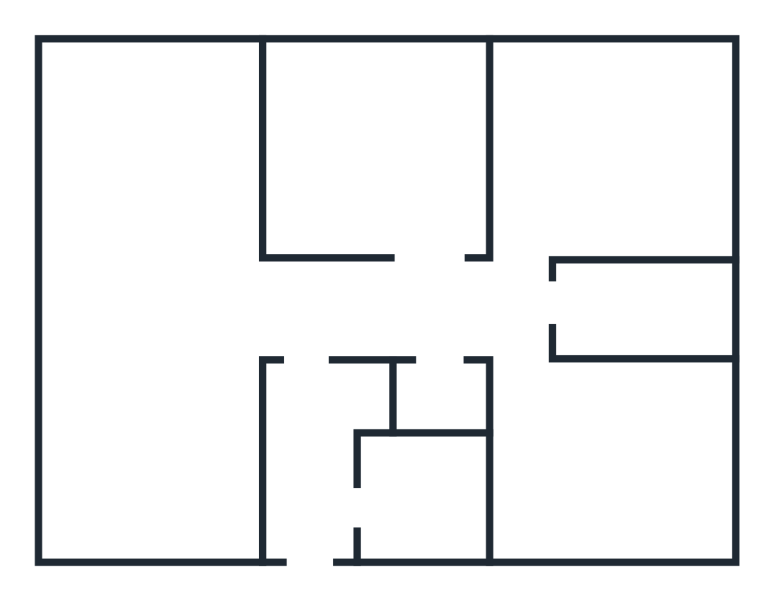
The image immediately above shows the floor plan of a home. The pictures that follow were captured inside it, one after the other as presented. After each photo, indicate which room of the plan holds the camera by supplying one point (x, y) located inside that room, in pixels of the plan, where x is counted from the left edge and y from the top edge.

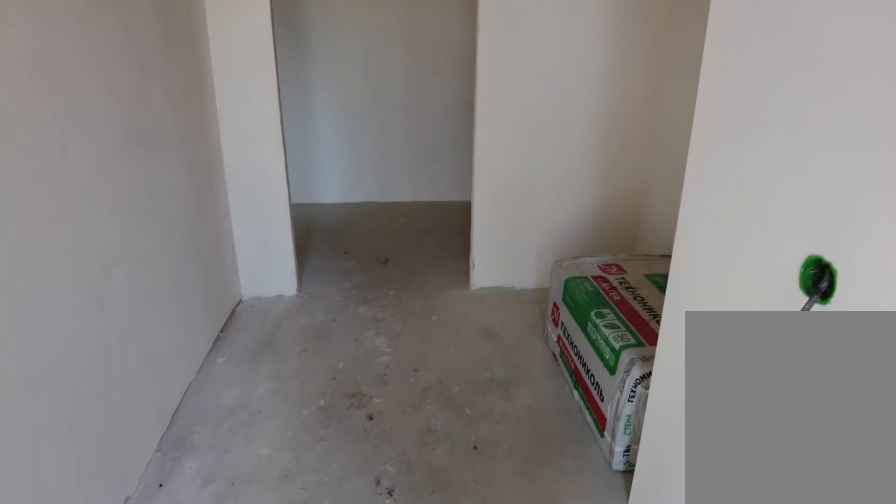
(324, 524)
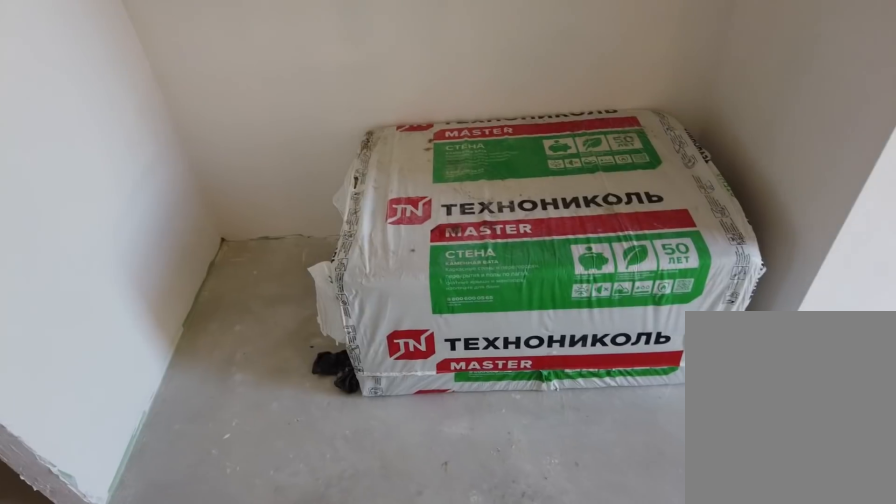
(303, 420)
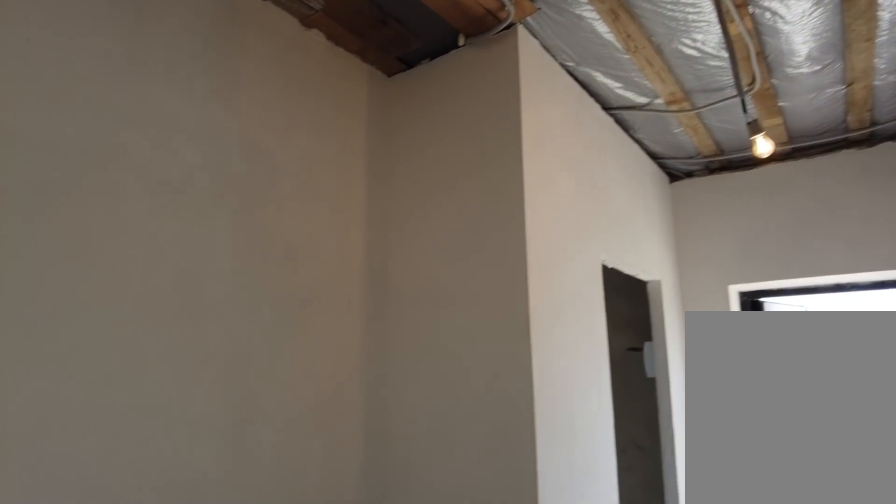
(303, 420)
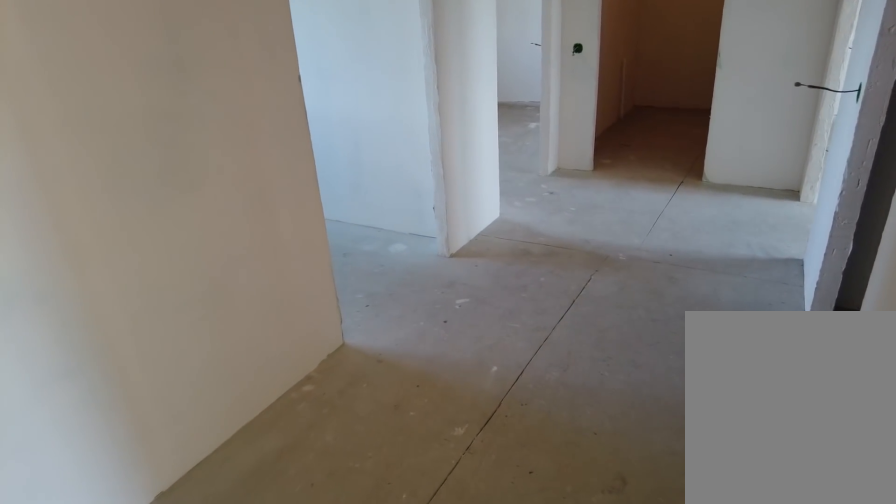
(310, 334)
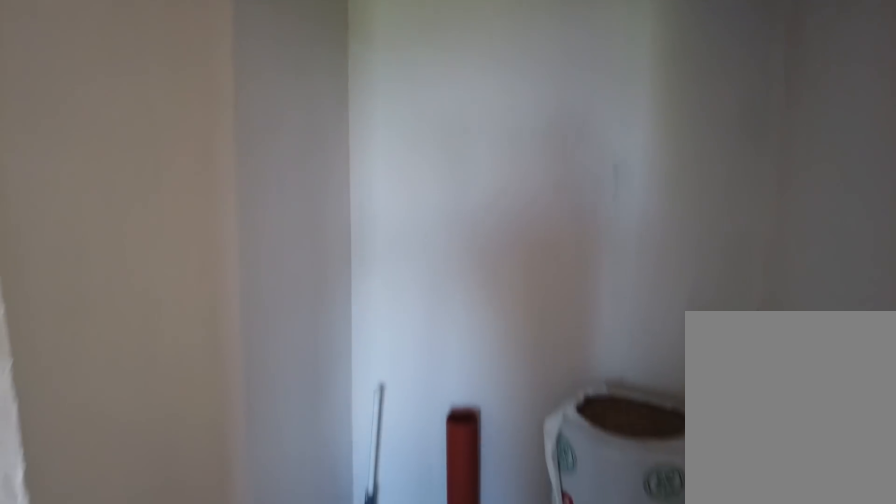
(451, 327)
